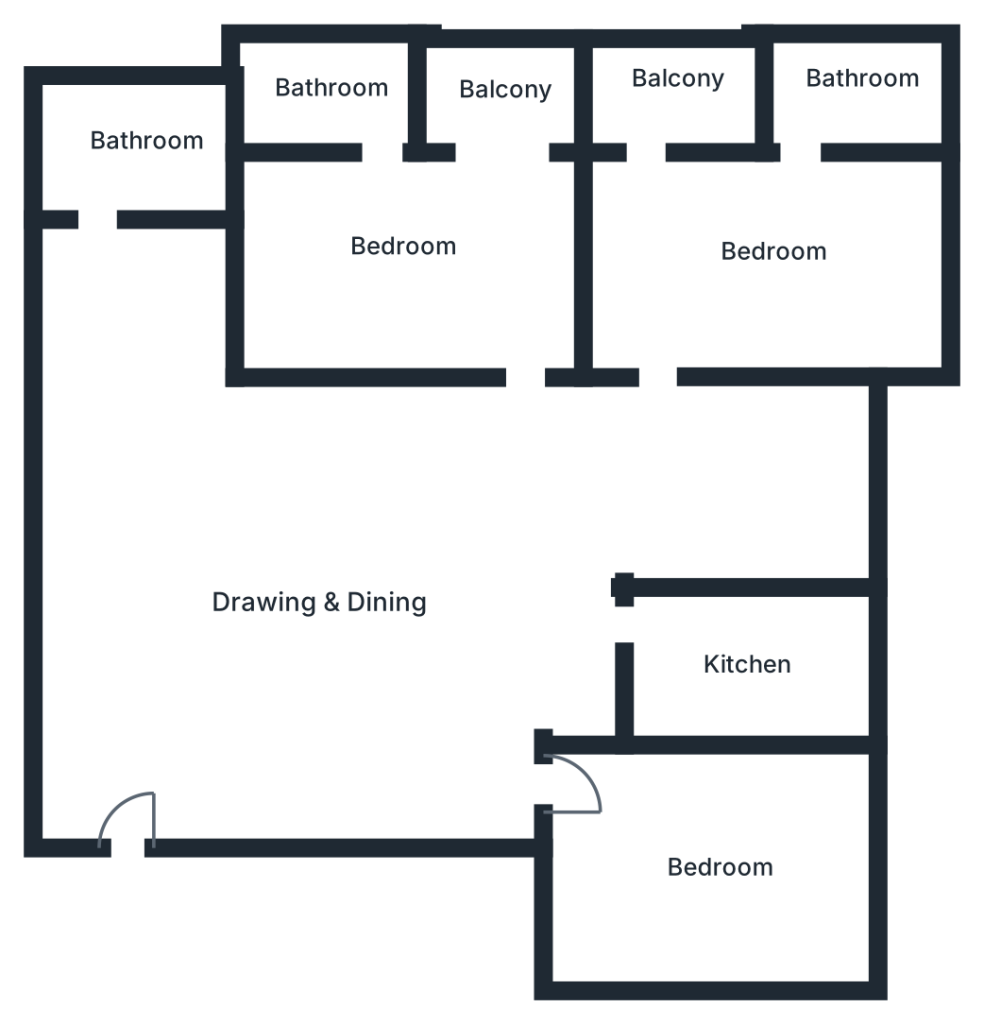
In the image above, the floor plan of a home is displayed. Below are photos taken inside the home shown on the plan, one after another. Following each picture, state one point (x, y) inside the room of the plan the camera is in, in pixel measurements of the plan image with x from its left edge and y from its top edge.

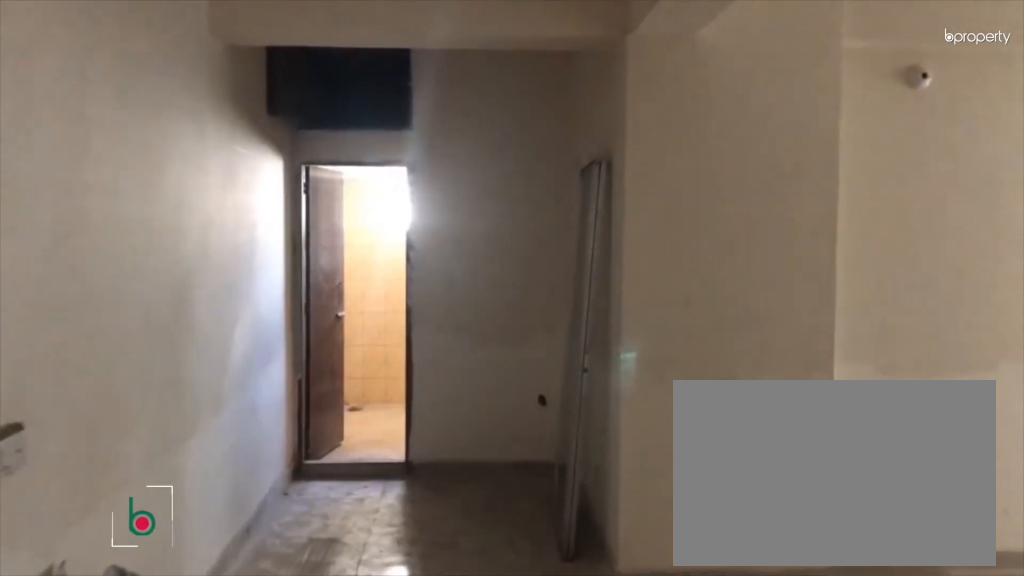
(311, 577)
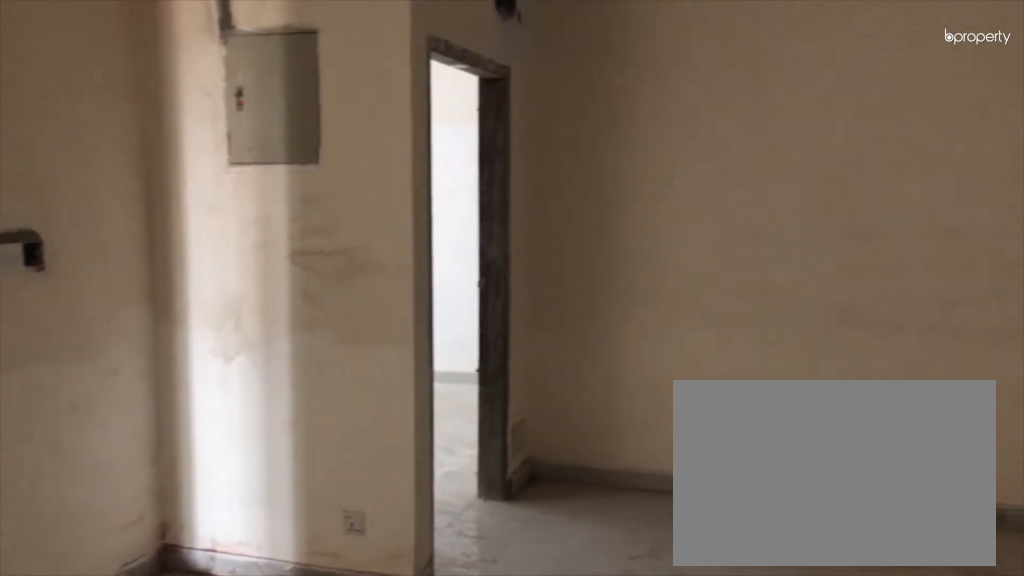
(311, 577)
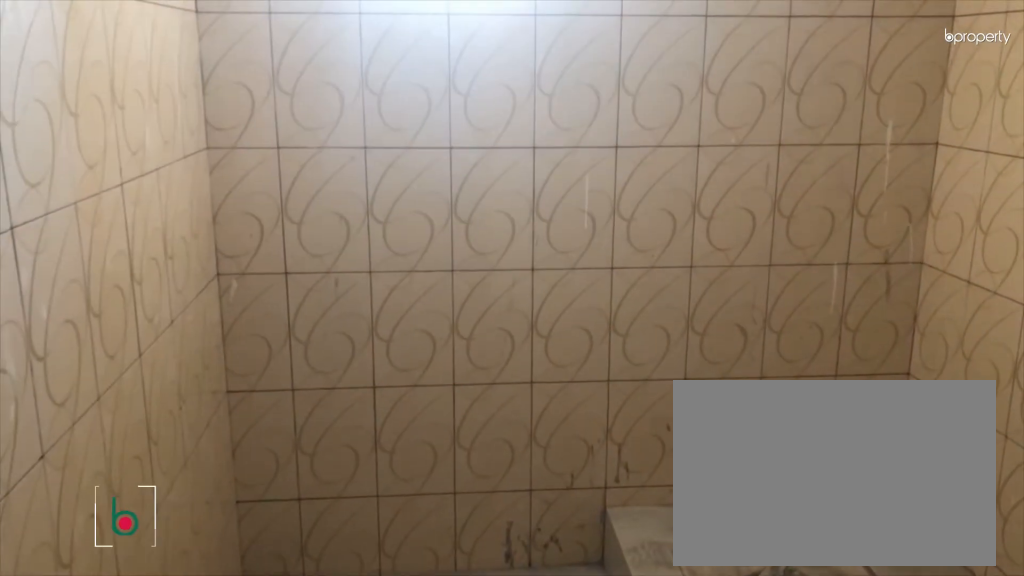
(146, 142)
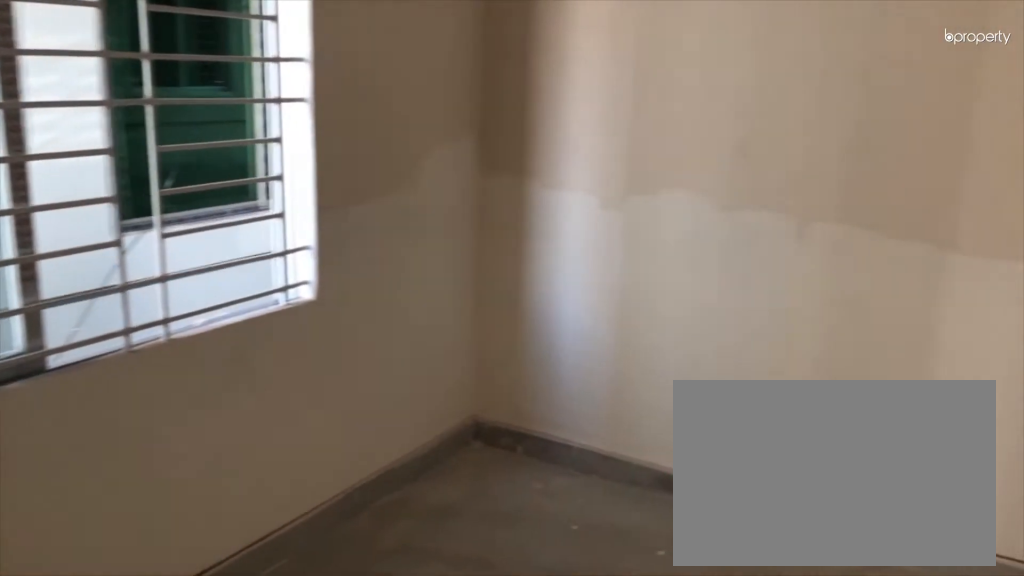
(780, 254)
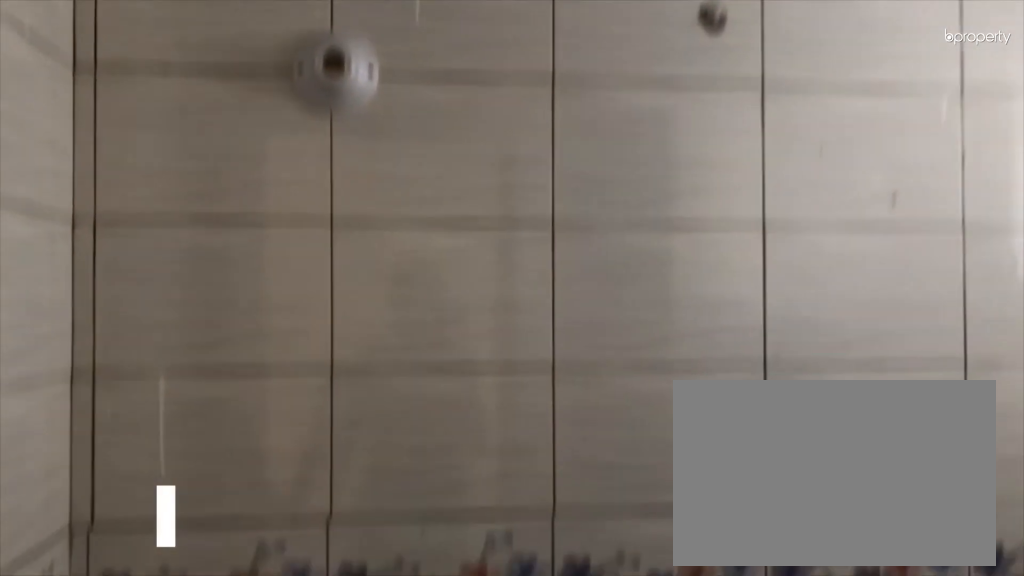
(855, 97)
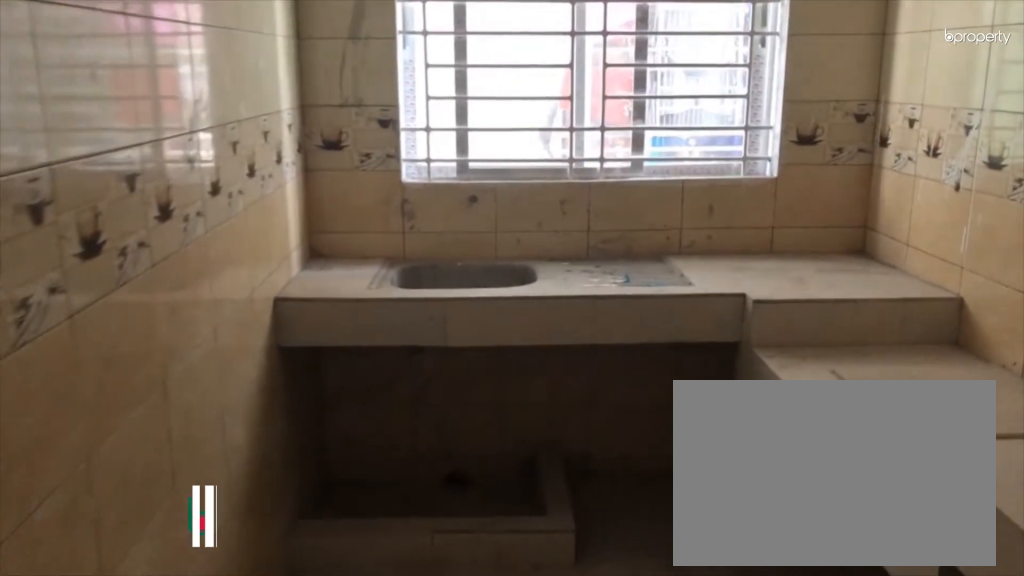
(749, 669)
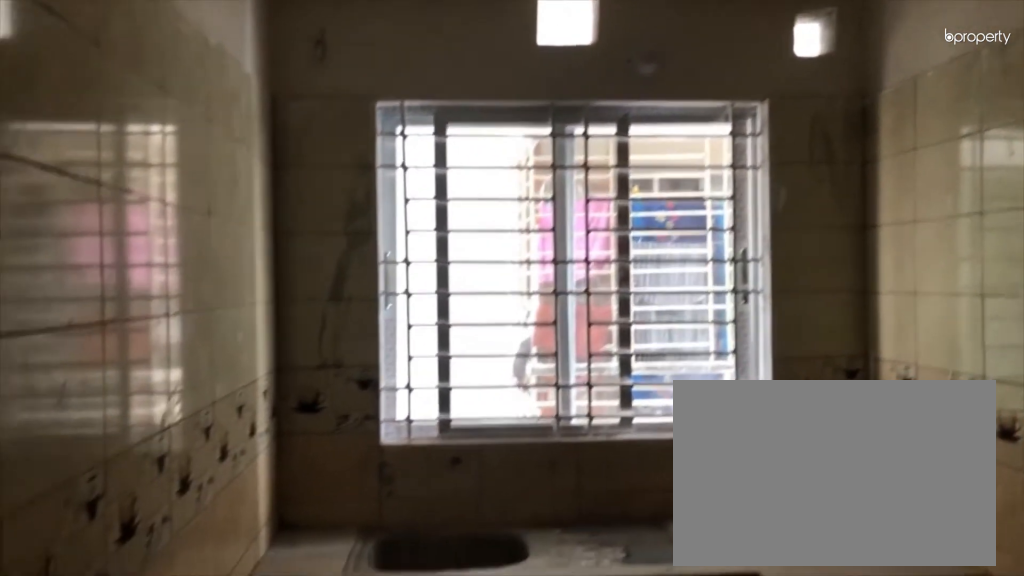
(749, 669)
